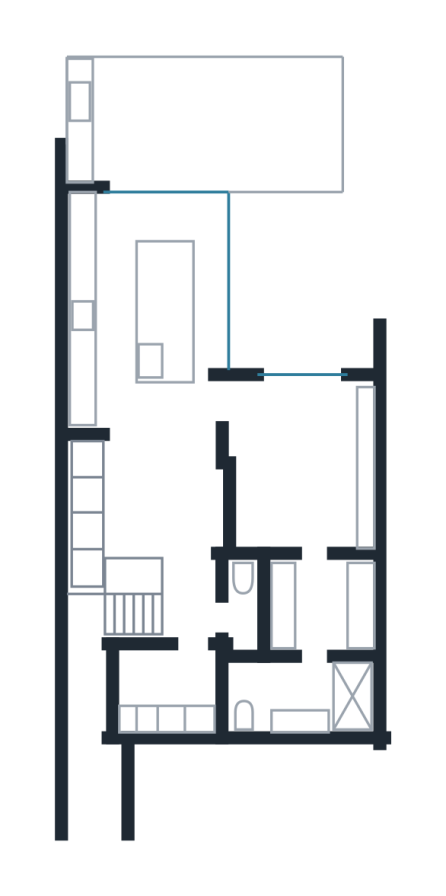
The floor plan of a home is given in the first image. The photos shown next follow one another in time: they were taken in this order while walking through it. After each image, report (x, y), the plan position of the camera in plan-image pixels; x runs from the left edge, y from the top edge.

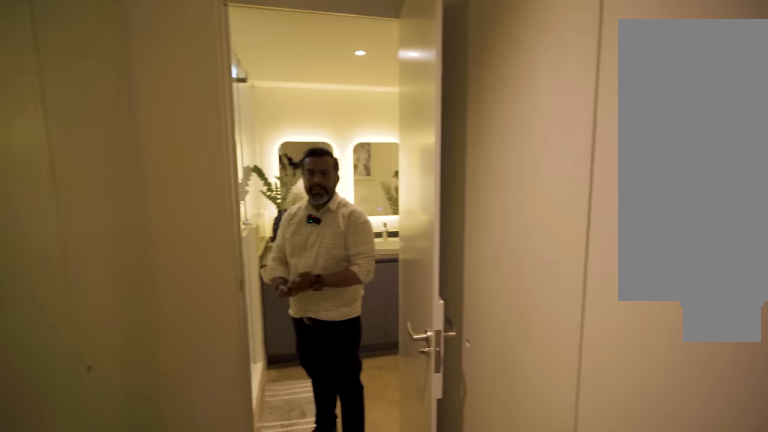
(312, 576)
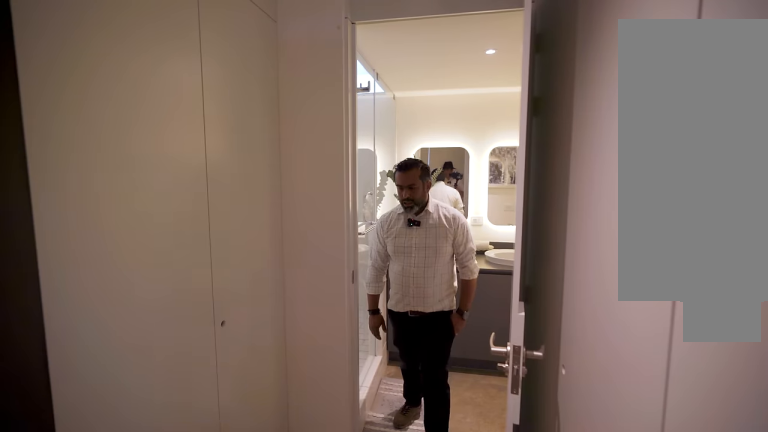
(313, 576)
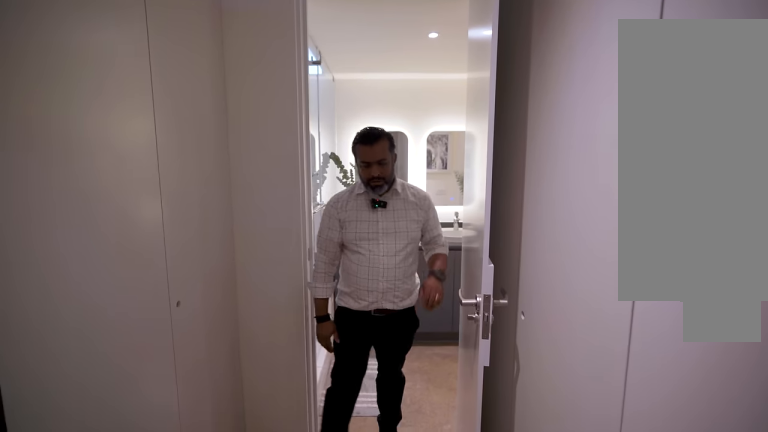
(314, 584)
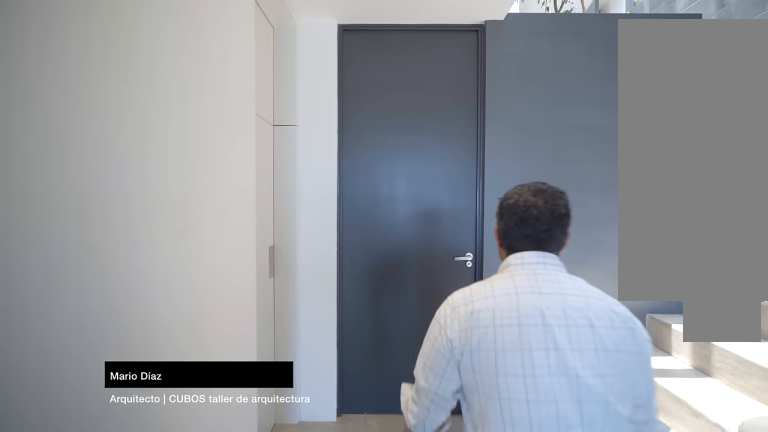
(241, 615)
